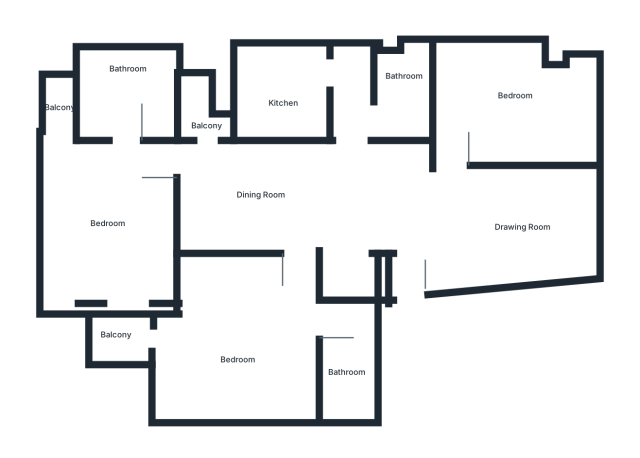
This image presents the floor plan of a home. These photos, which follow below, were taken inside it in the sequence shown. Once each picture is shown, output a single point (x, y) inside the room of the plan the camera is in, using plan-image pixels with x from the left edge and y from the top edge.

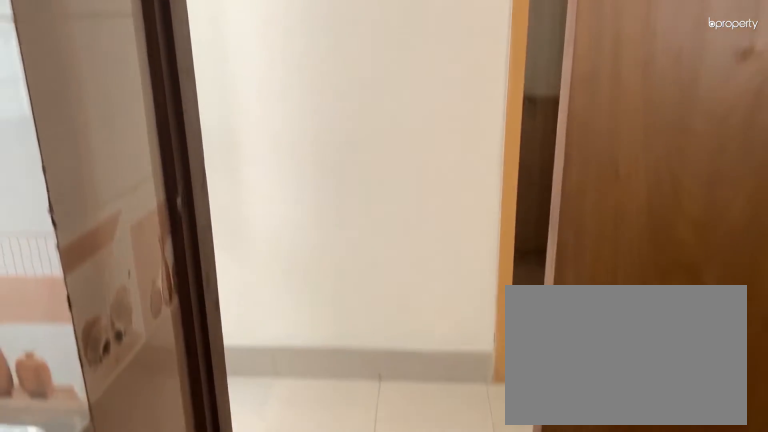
(286, 95)
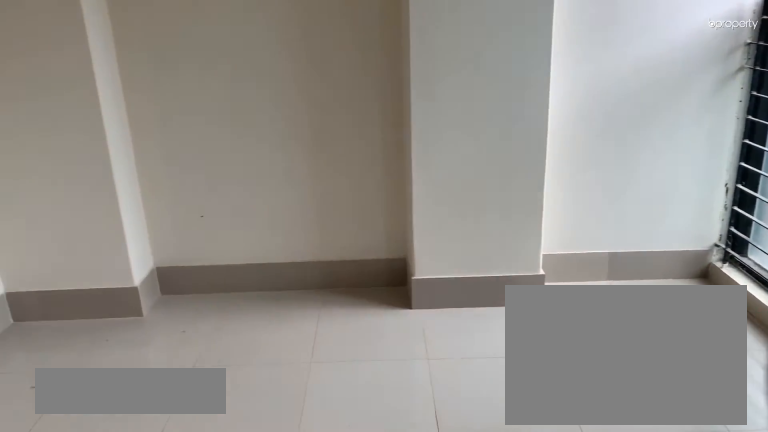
(120, 230)
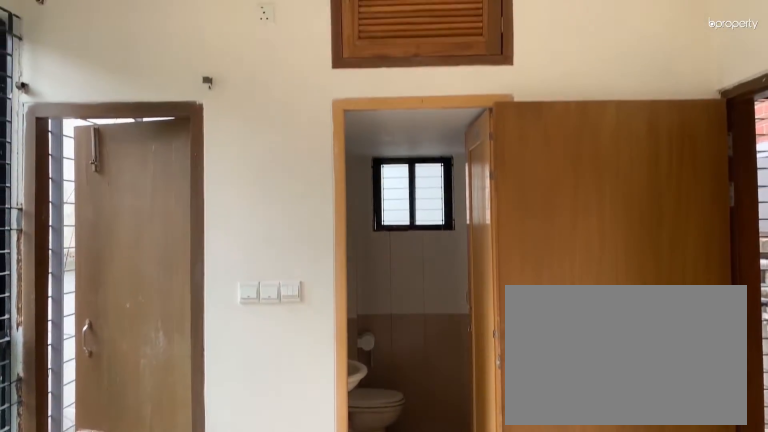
(120, 230)
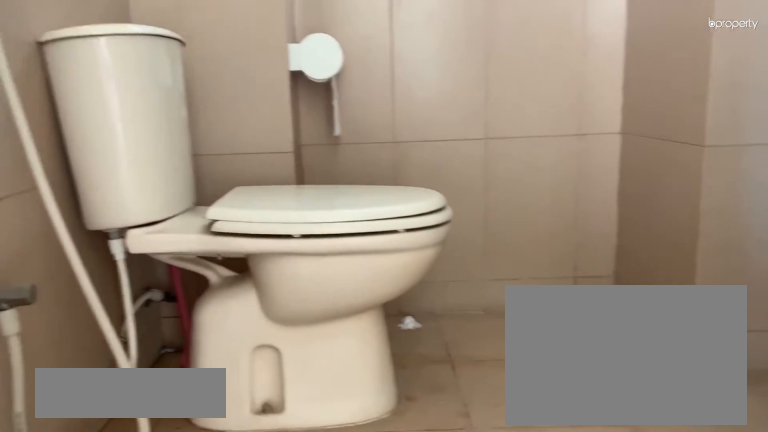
(125, 86)
